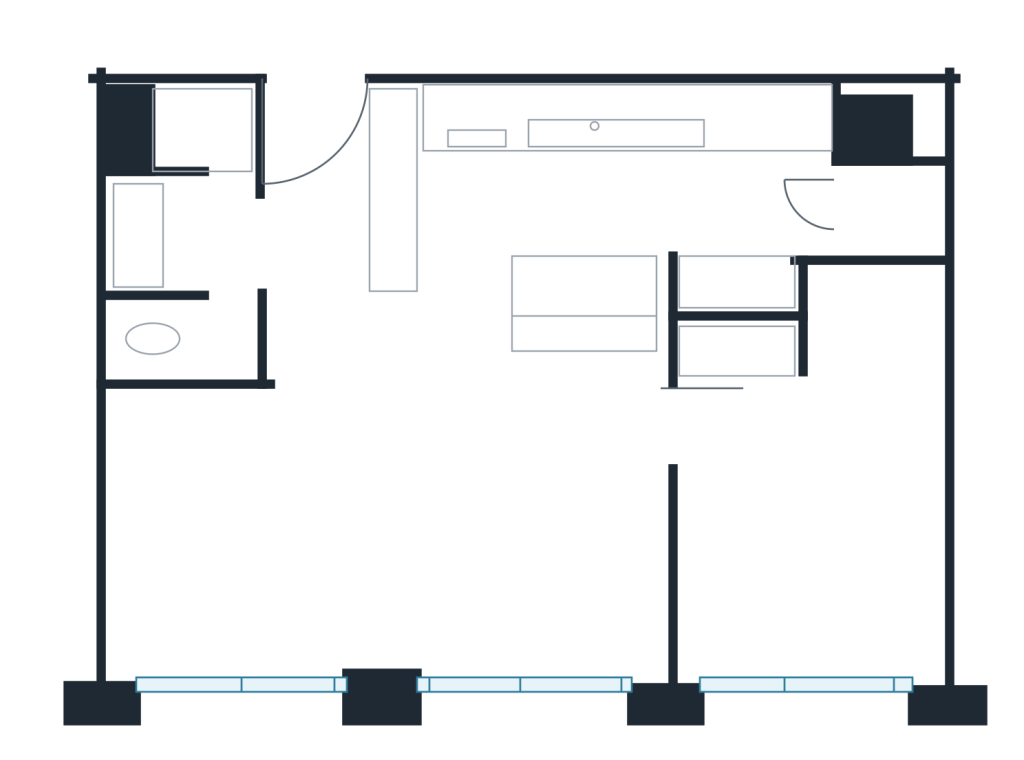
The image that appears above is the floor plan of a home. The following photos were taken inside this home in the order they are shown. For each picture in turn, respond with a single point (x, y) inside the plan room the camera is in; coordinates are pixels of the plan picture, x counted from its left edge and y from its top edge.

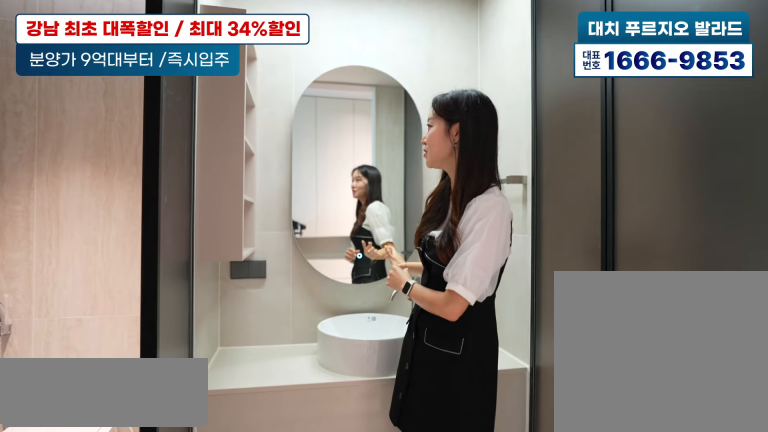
(203, 214)
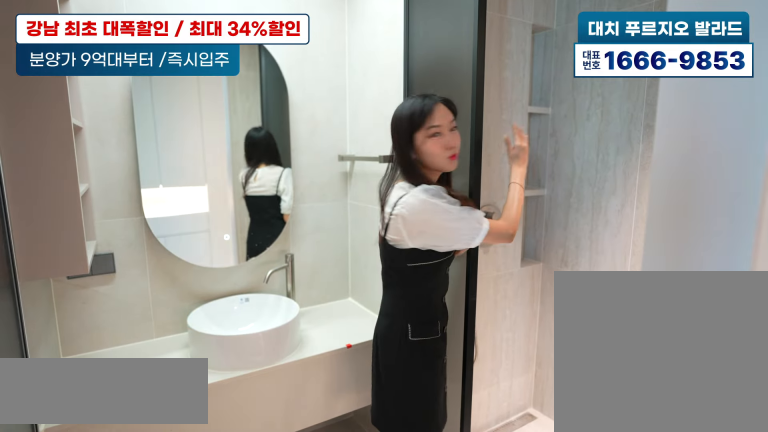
(204, 216)
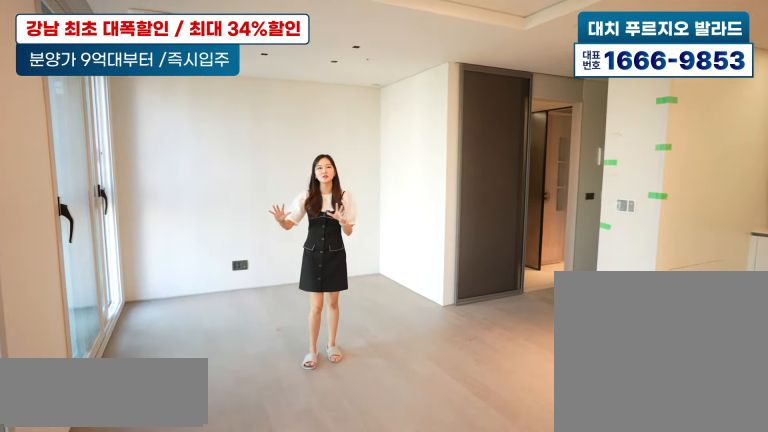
(347, 493)
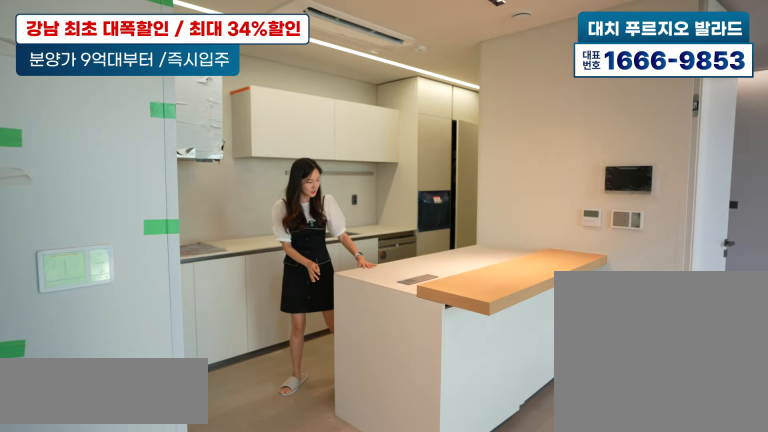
(651, 187)
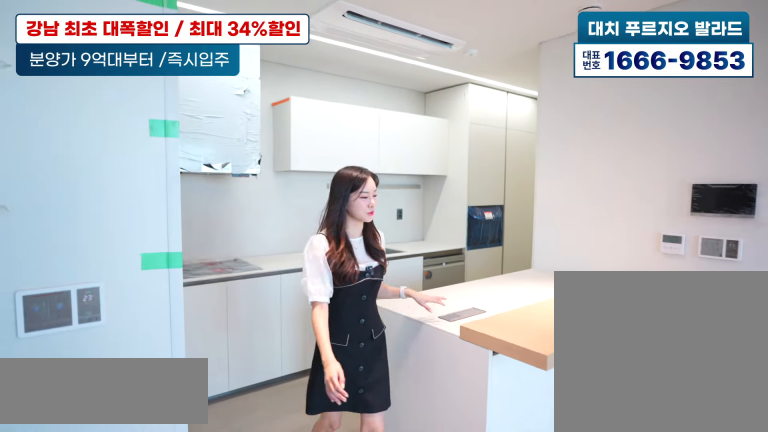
(650, 187)
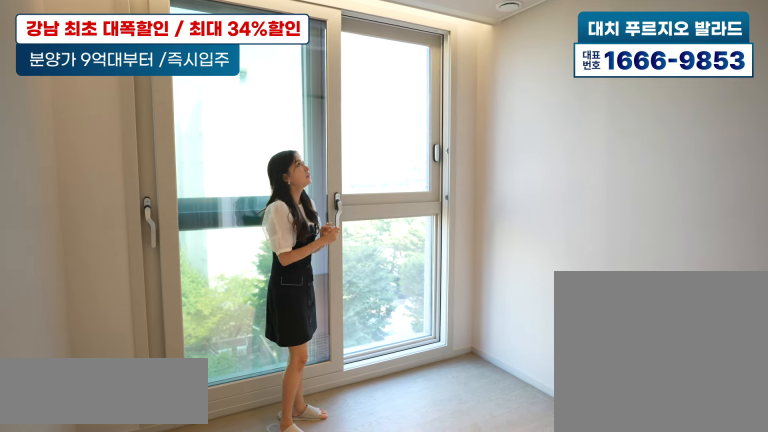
(800, 517)
